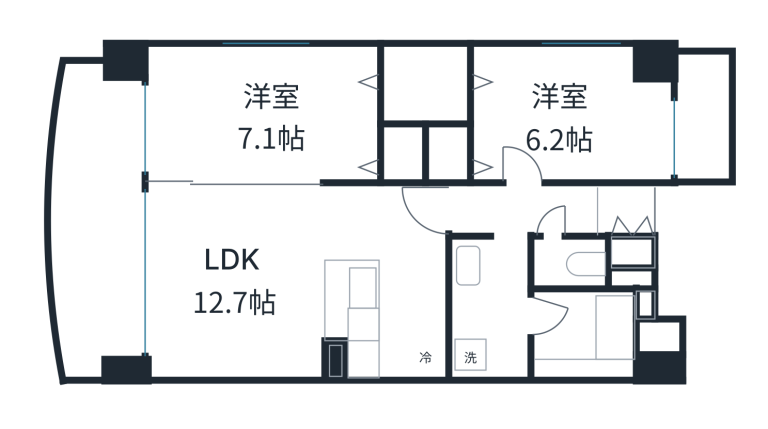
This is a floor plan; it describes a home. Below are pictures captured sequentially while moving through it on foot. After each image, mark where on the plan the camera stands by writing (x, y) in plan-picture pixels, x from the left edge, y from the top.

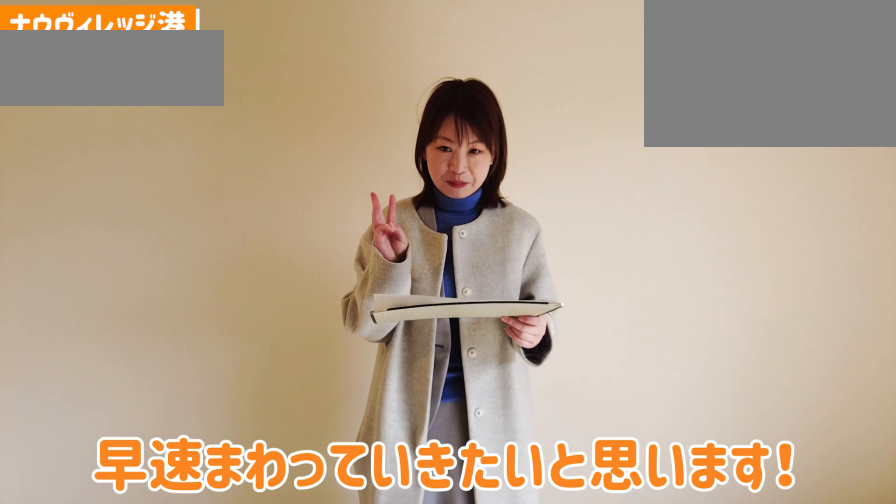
(248, 349)
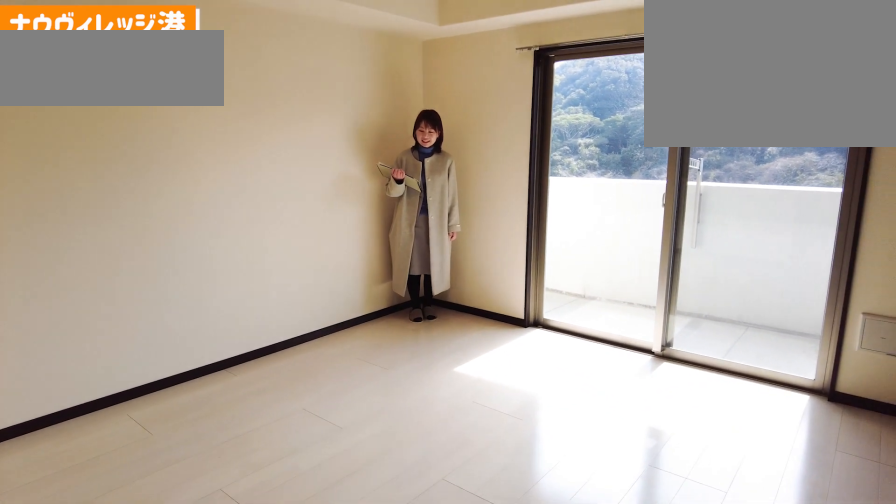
(248, 349)
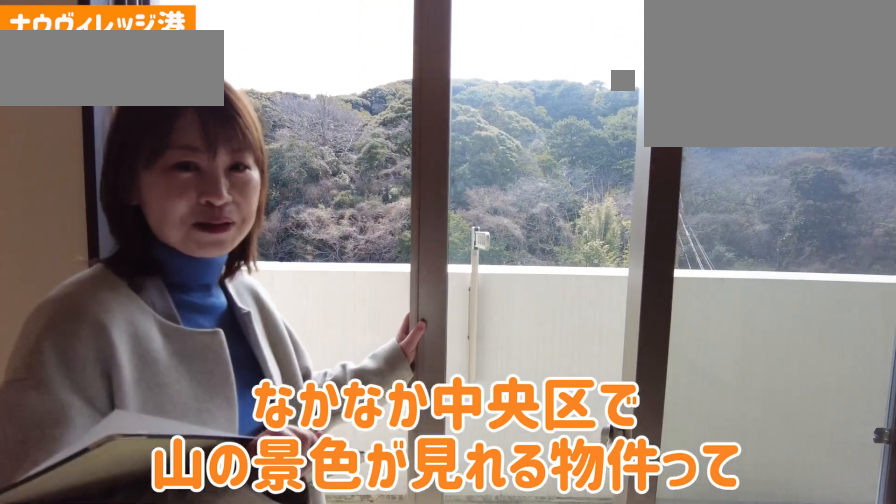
(105, 266)
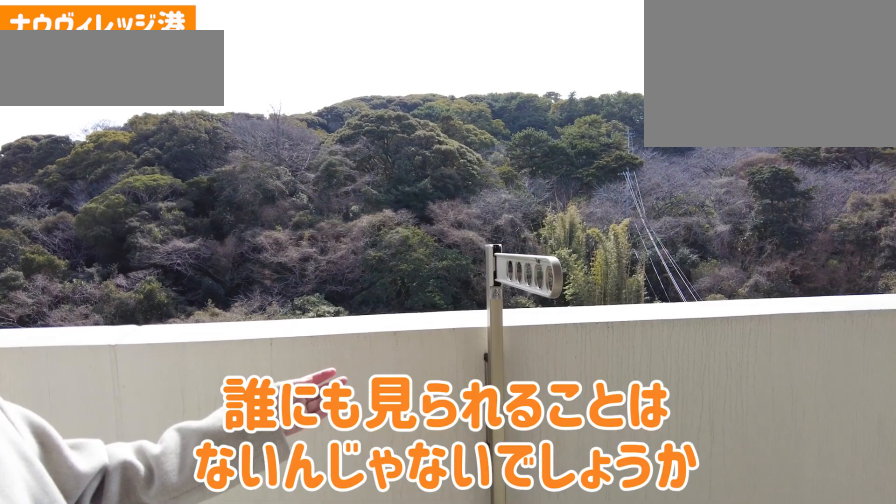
(105, 266)
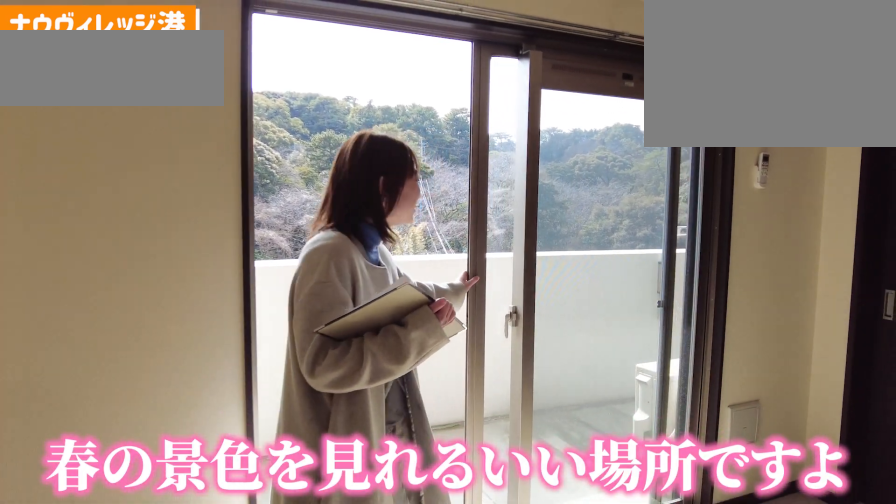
(105, 265)
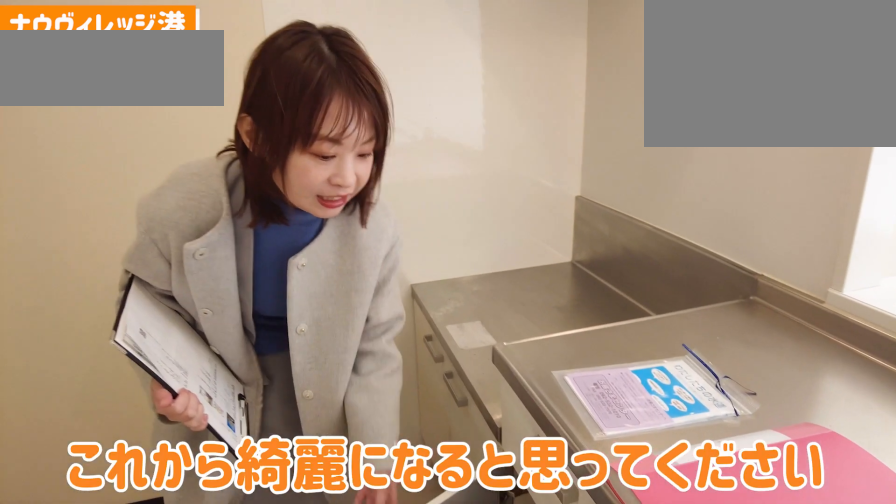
(408, 298)
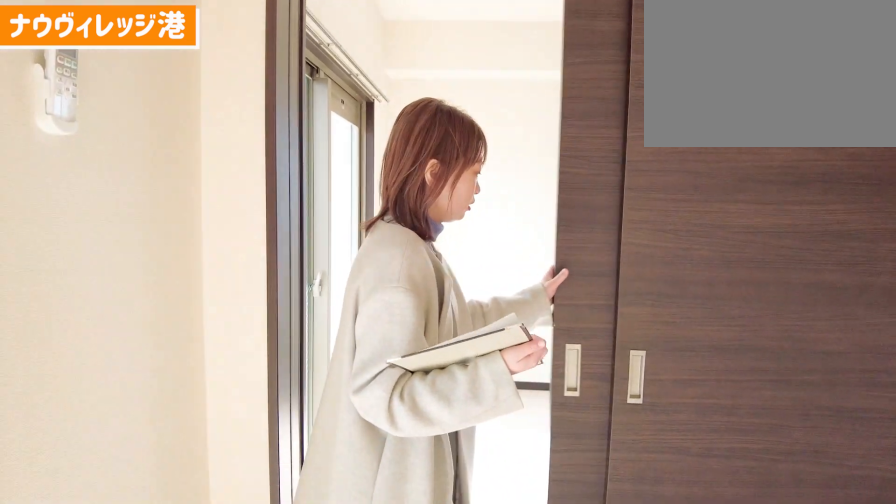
(188, 123)
